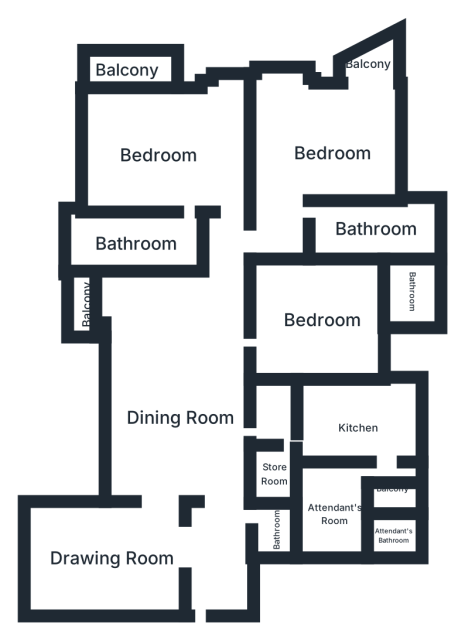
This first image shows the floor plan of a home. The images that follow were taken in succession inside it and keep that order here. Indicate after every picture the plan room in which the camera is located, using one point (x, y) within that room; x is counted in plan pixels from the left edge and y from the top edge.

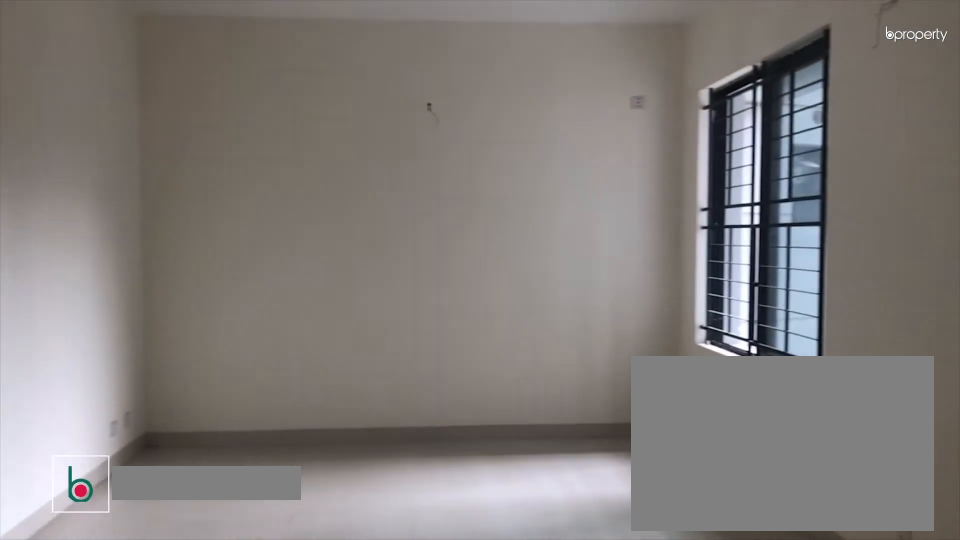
(117, 555)
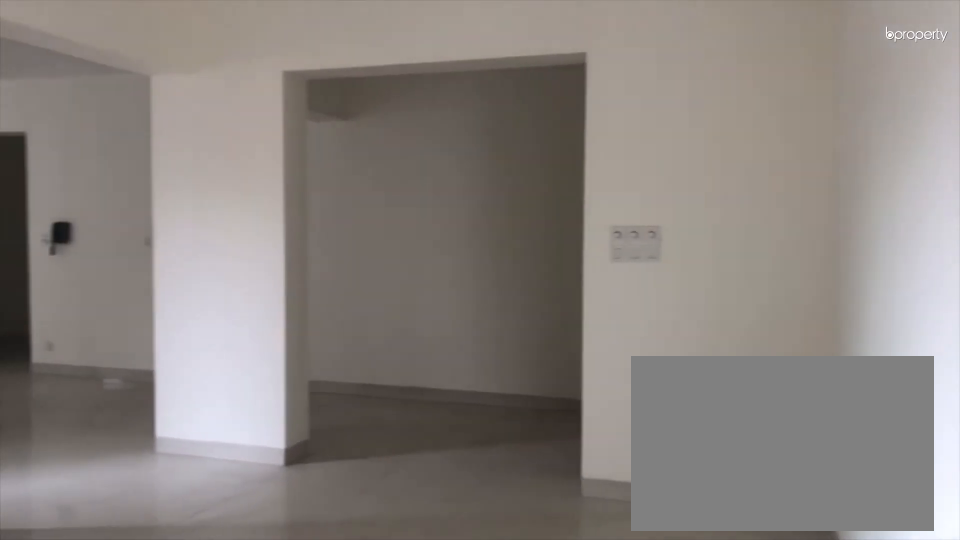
(117, 555)
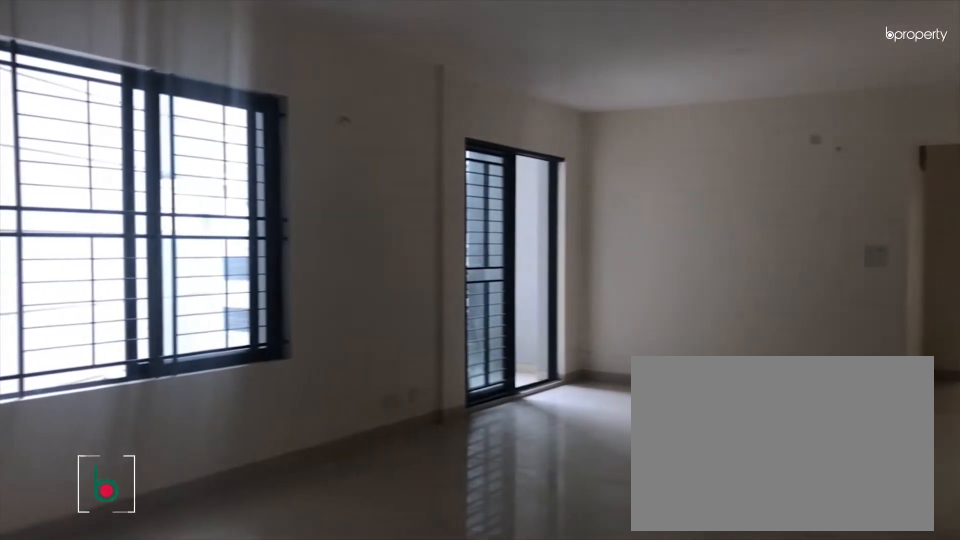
(182, 420)
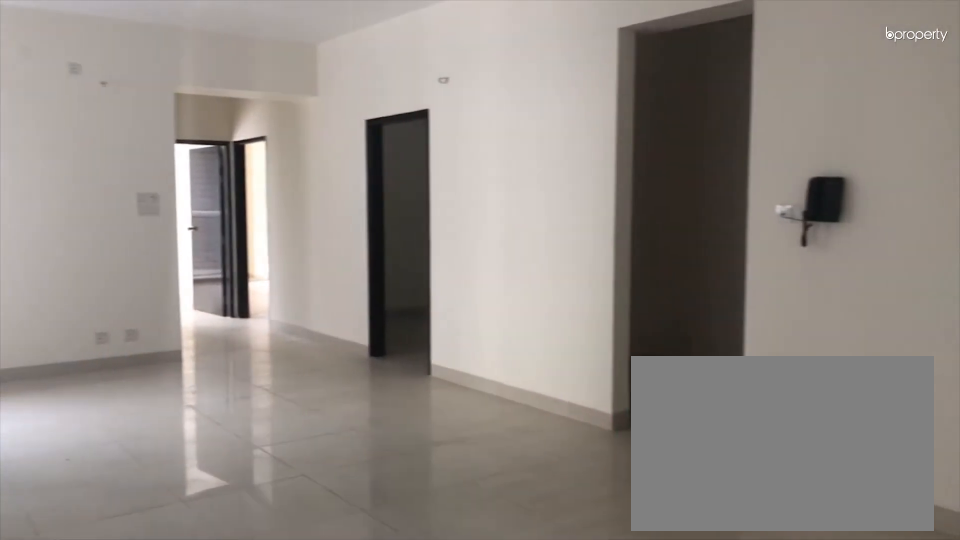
(182, 420)
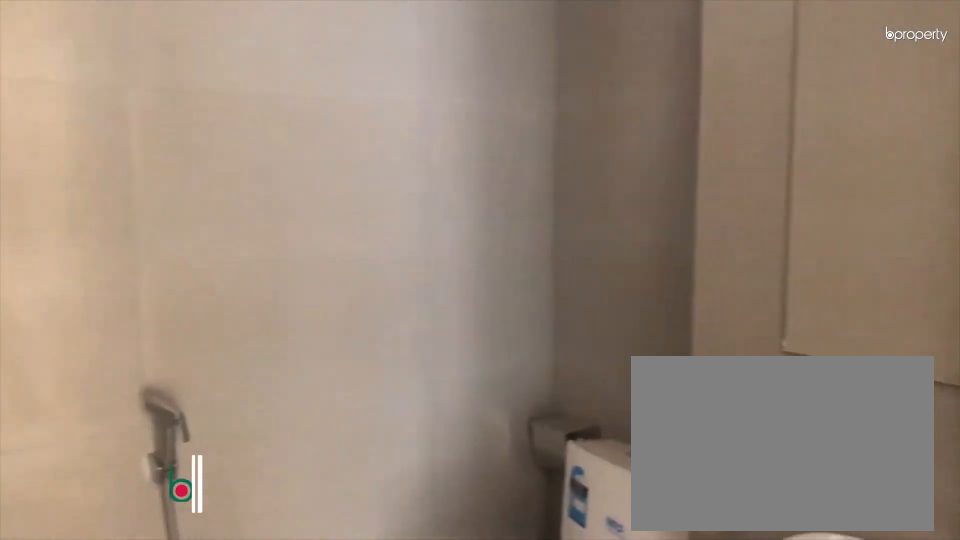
(277, 528)
